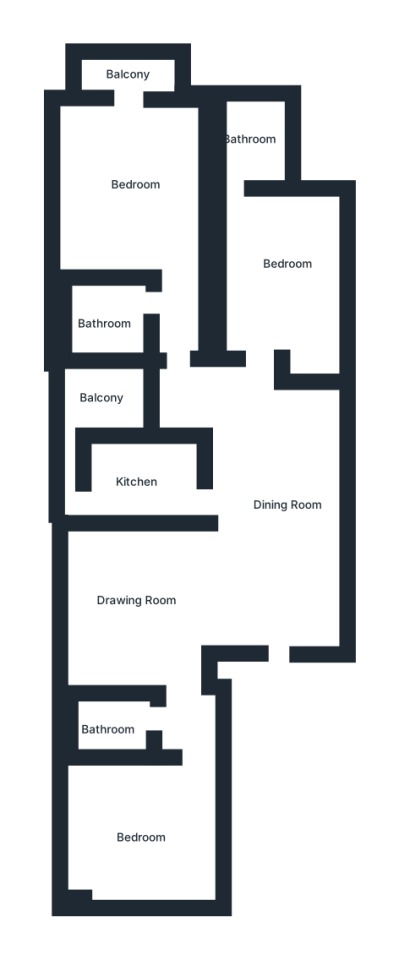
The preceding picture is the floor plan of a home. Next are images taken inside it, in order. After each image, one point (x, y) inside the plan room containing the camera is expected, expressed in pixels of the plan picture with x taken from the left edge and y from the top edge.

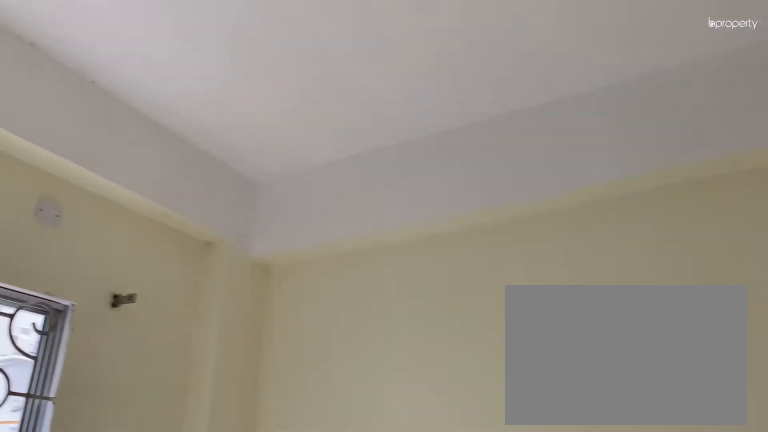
(140, 834)
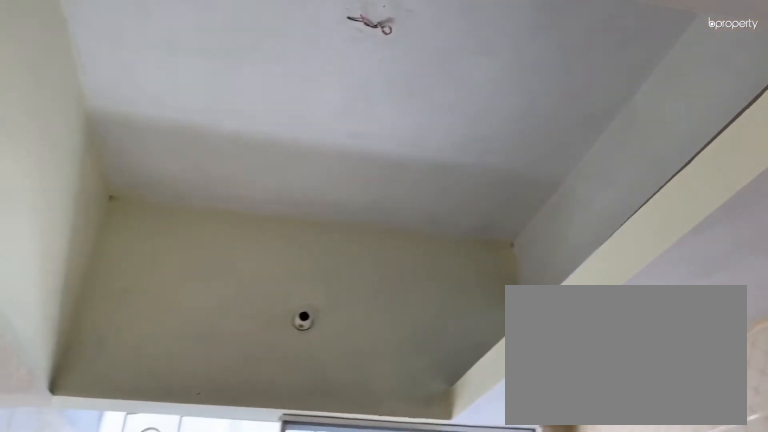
(141, 477)
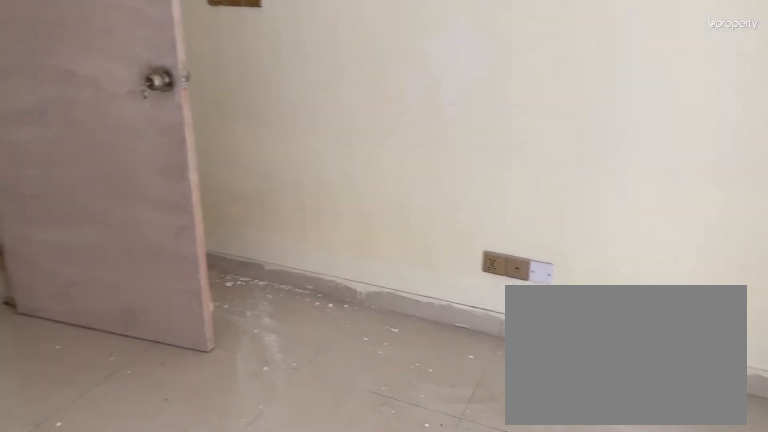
(273, 274)
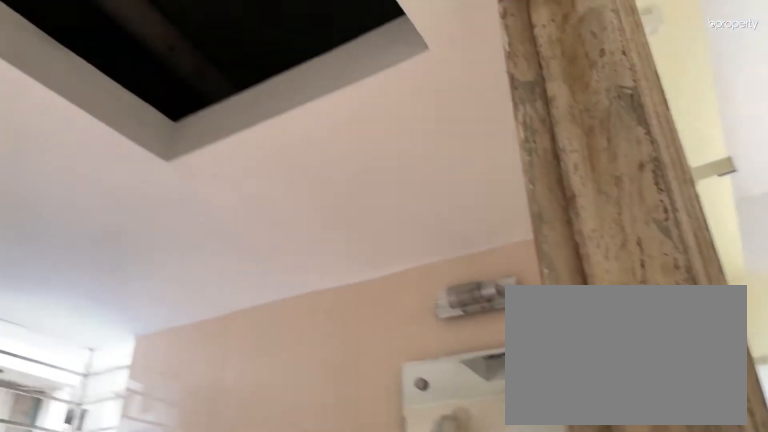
(251, 145)
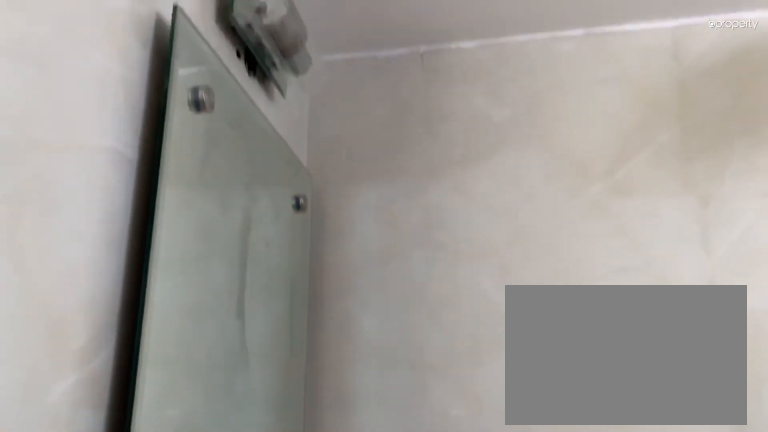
(105, 319)
